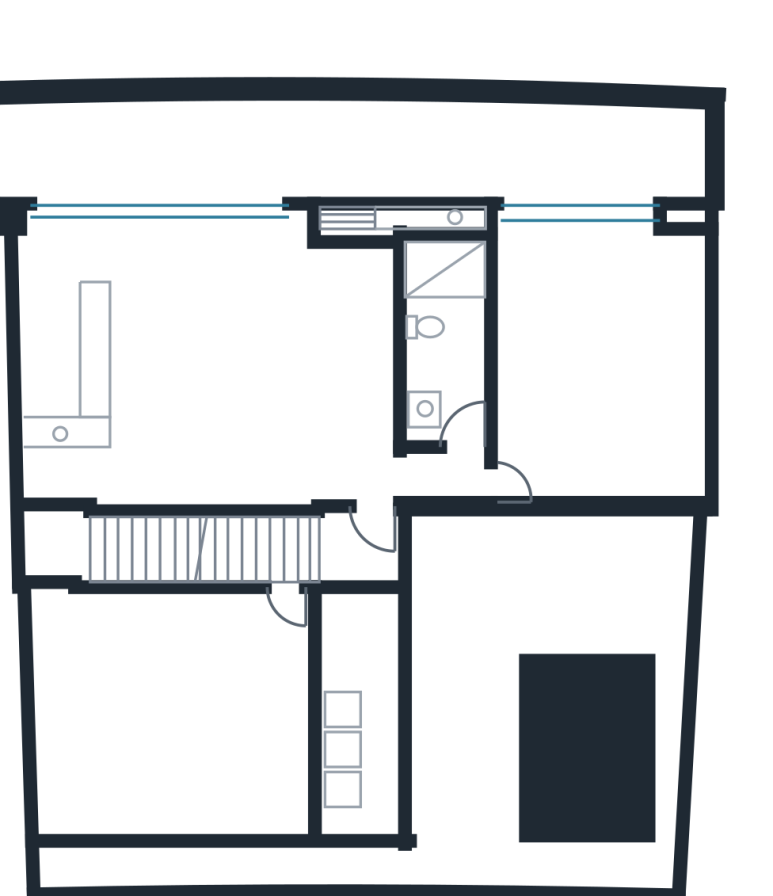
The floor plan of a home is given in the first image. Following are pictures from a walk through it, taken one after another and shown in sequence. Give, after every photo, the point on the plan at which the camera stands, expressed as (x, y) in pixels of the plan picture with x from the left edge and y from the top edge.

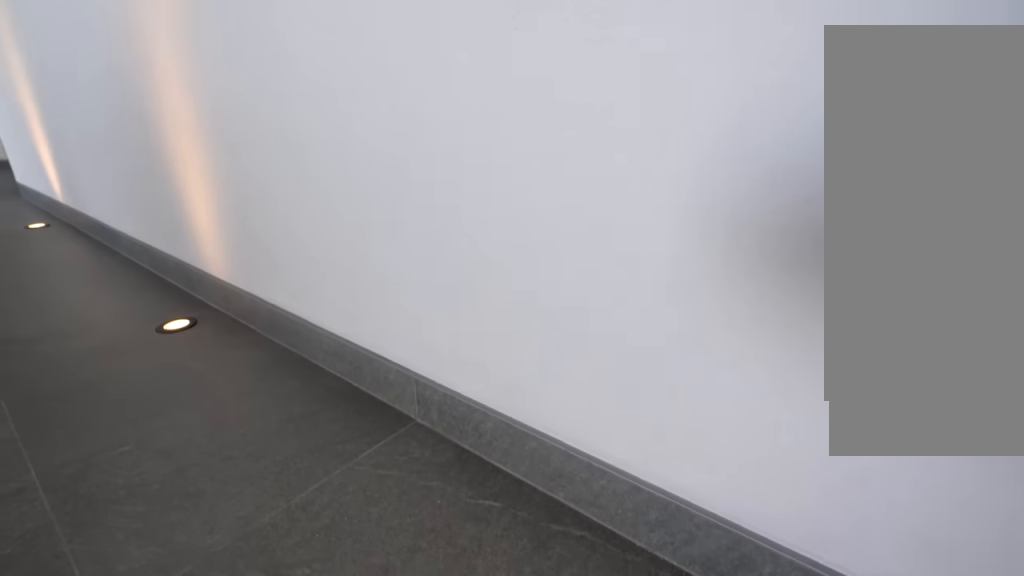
(202, 483)
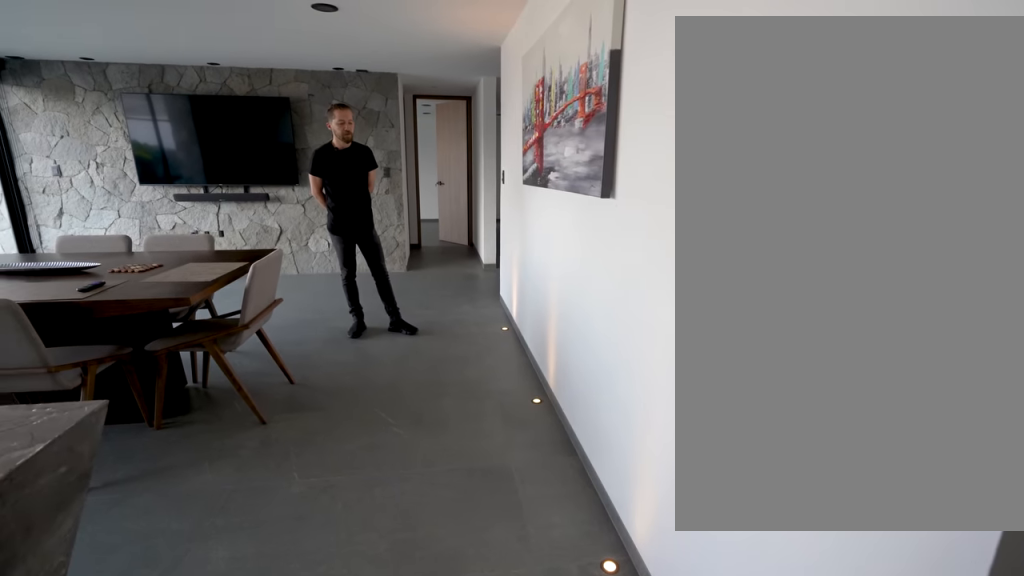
(109, 479)
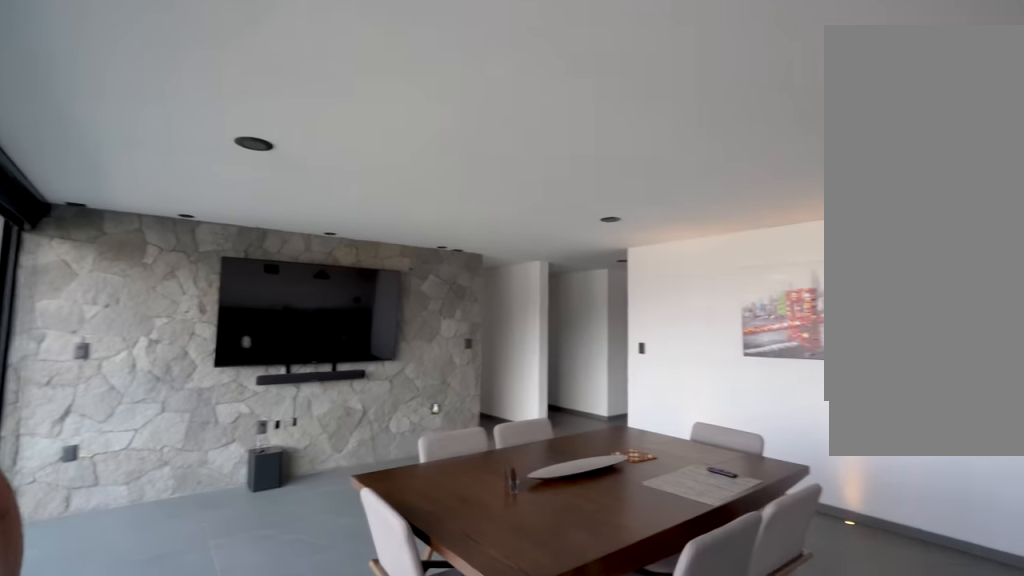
(159, 257)
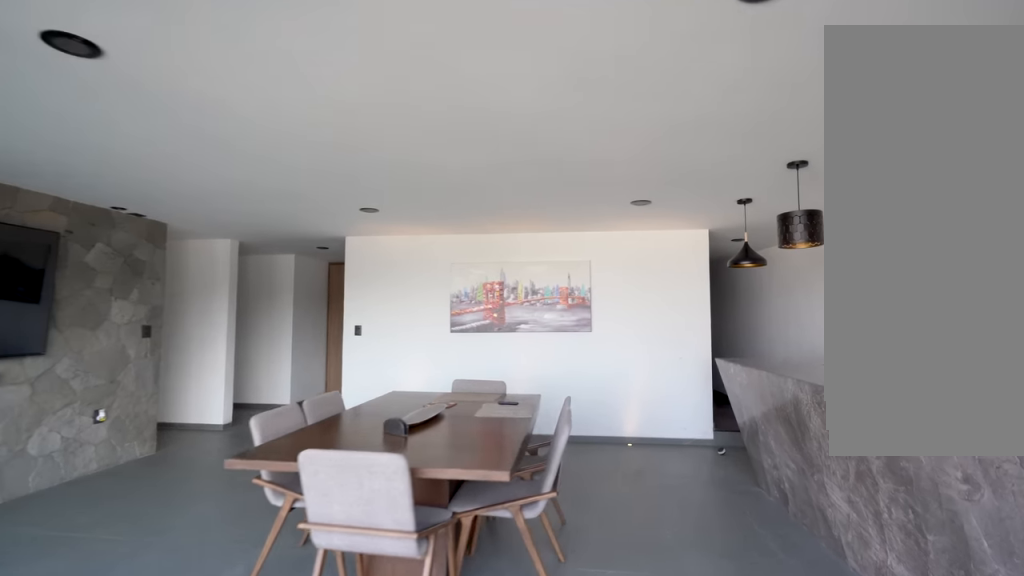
(205, 250)
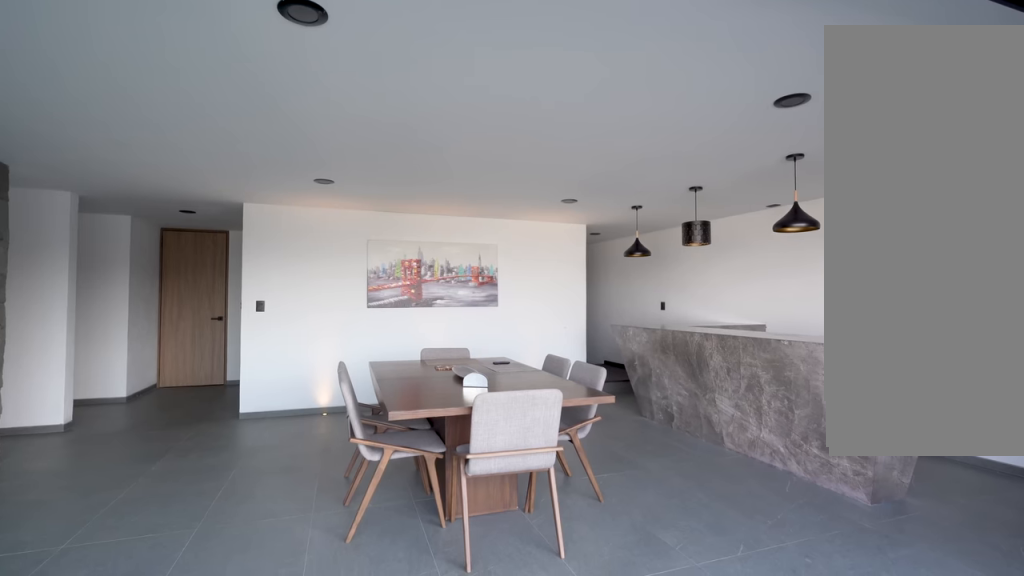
(269, 258)
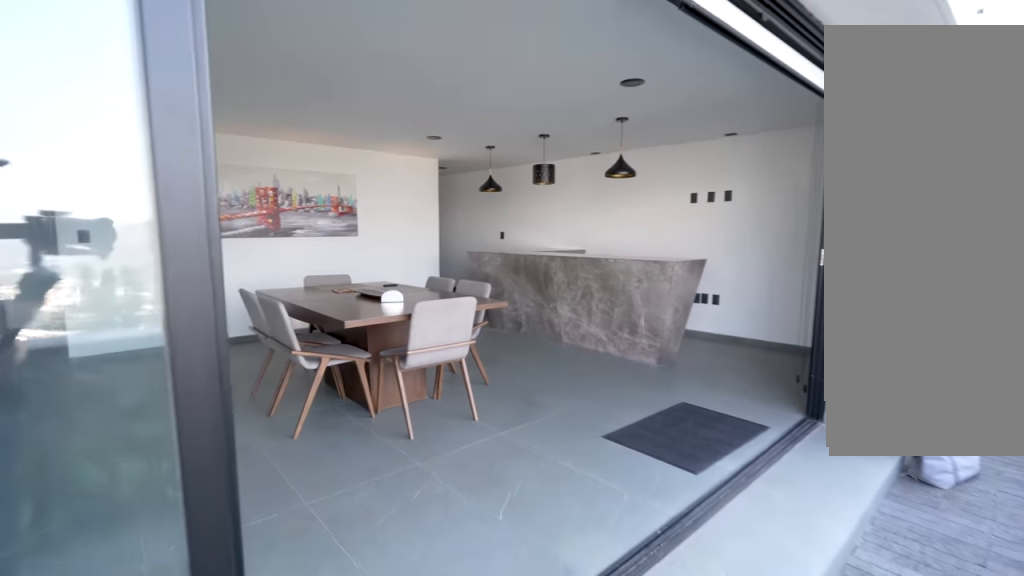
(228, 190)
